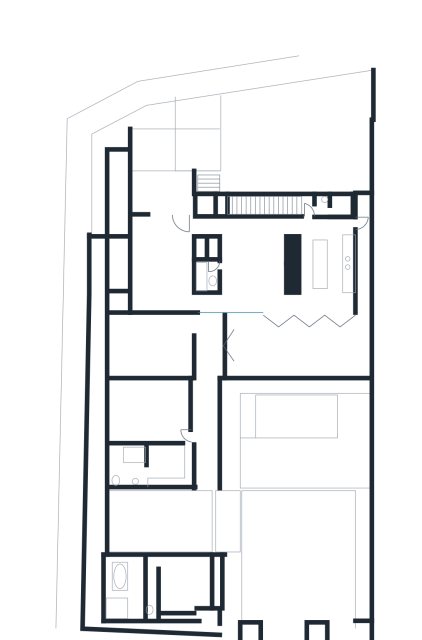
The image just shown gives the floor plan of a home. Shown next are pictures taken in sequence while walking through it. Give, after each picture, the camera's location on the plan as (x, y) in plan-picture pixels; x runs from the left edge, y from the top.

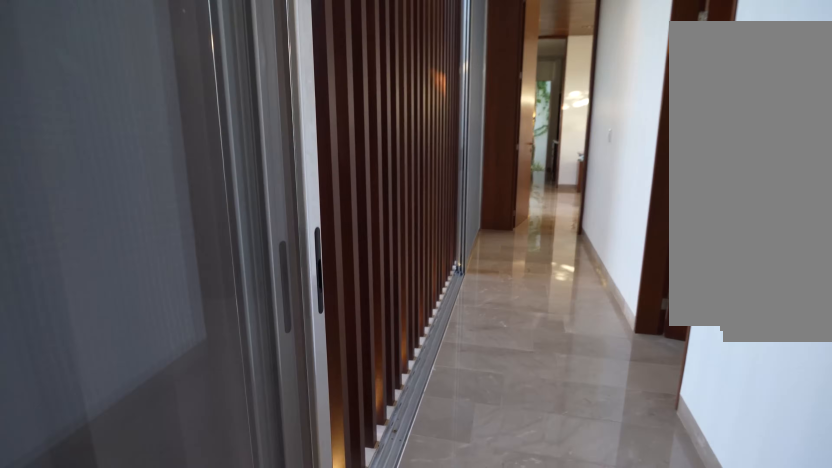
(208, 389)
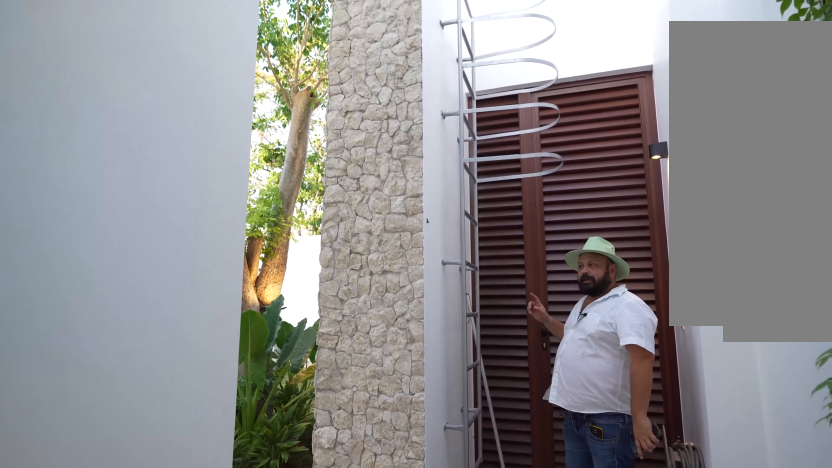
(223, 631)
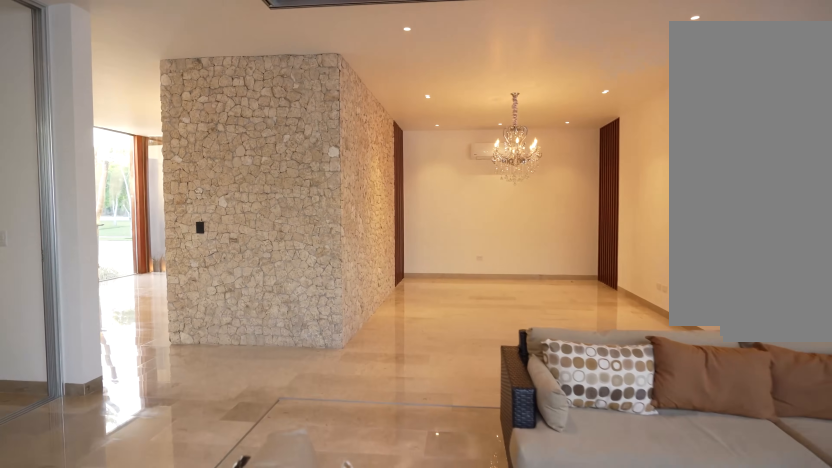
(236, 364)
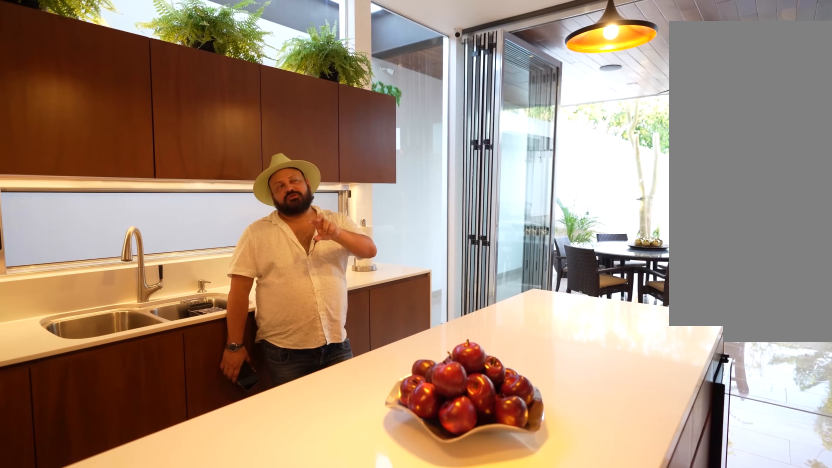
(305, 260)
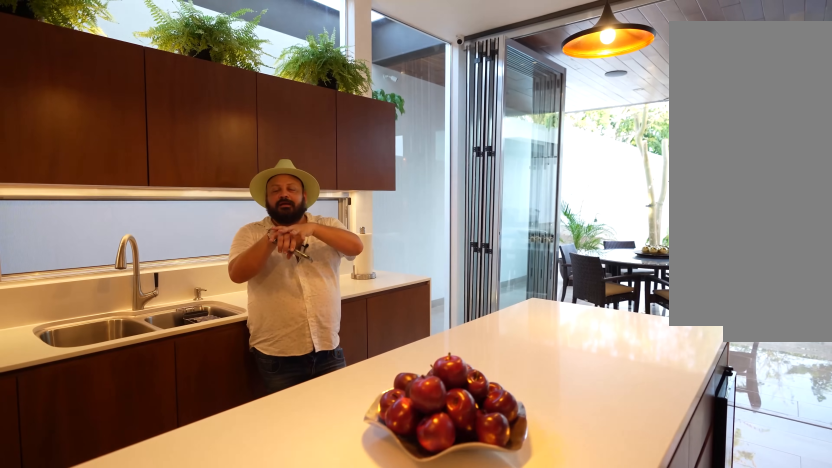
(307, 253)
